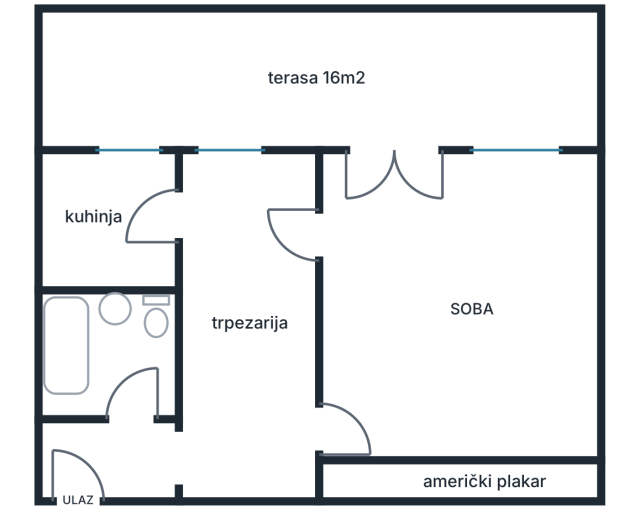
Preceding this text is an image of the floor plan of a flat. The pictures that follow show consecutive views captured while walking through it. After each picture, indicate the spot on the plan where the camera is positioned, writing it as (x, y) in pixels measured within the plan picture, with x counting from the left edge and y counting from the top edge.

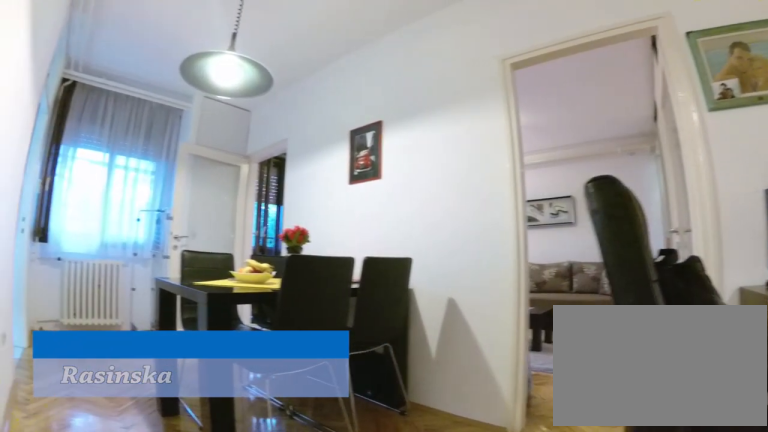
(205, 467)
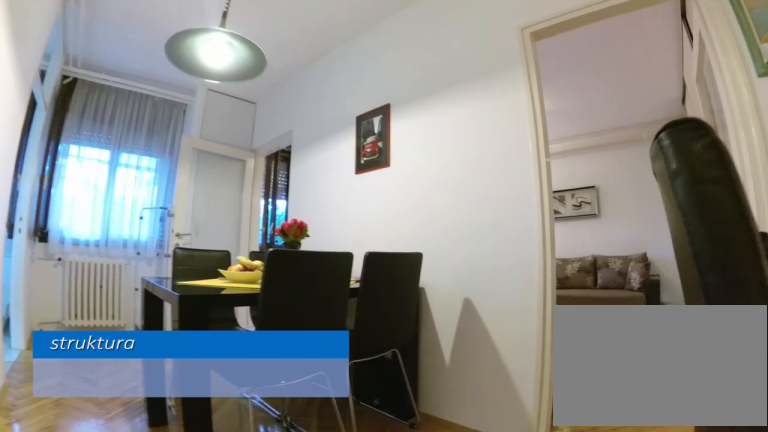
(205, 456)
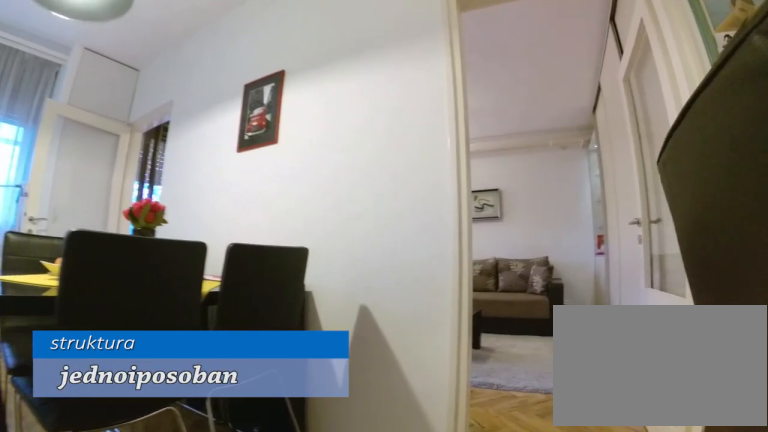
(216, 441)
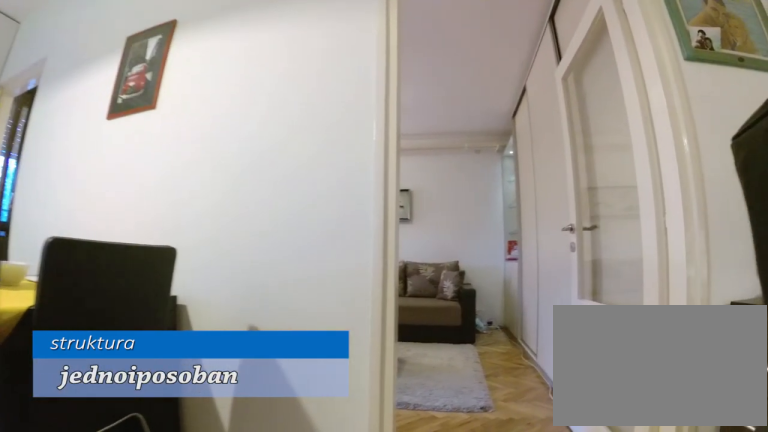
(237, 433)
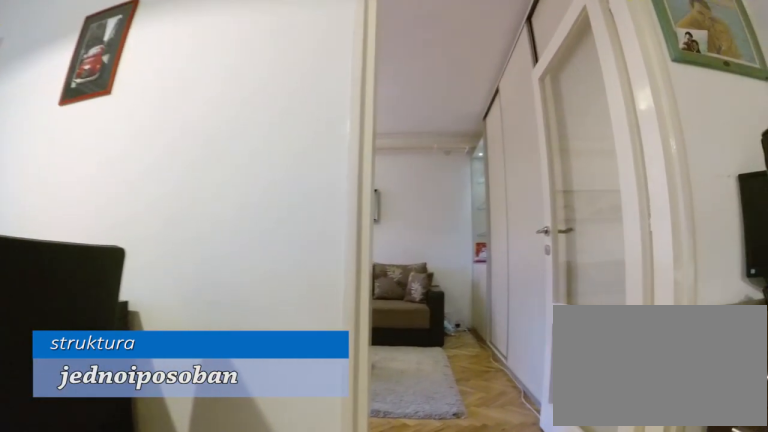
(244, 432)
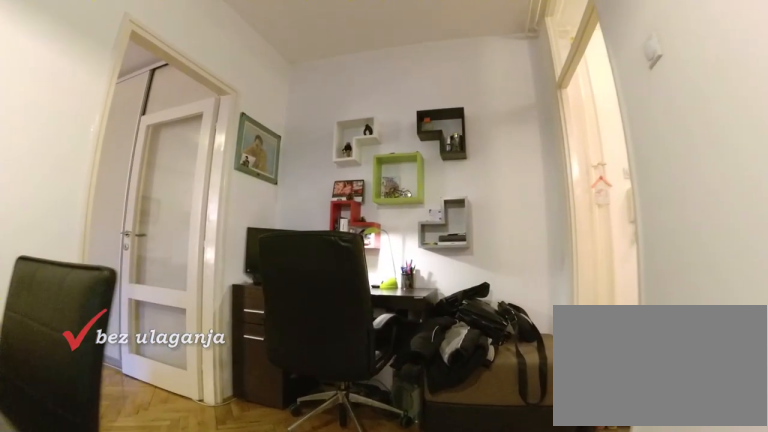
(214, 309)
